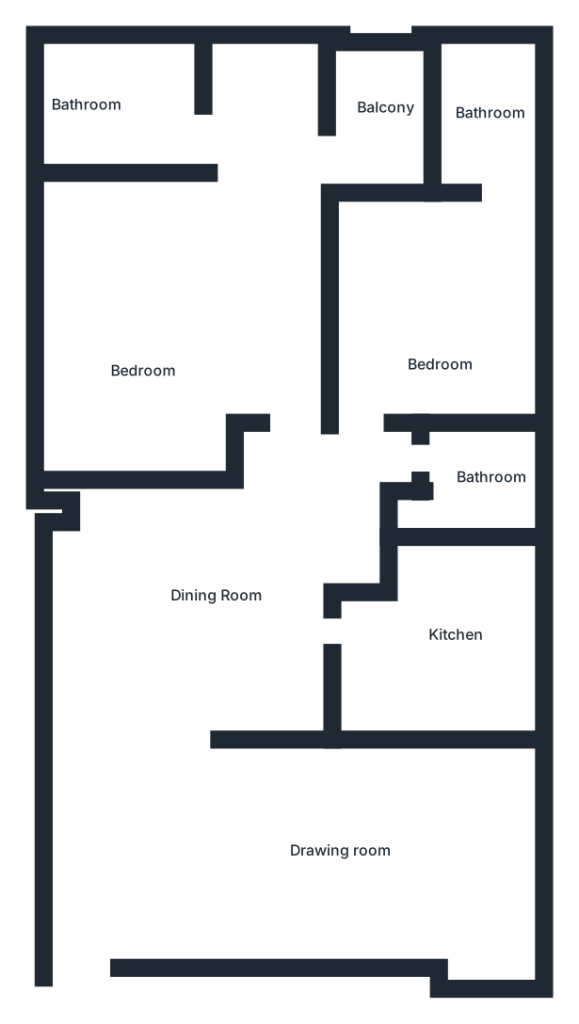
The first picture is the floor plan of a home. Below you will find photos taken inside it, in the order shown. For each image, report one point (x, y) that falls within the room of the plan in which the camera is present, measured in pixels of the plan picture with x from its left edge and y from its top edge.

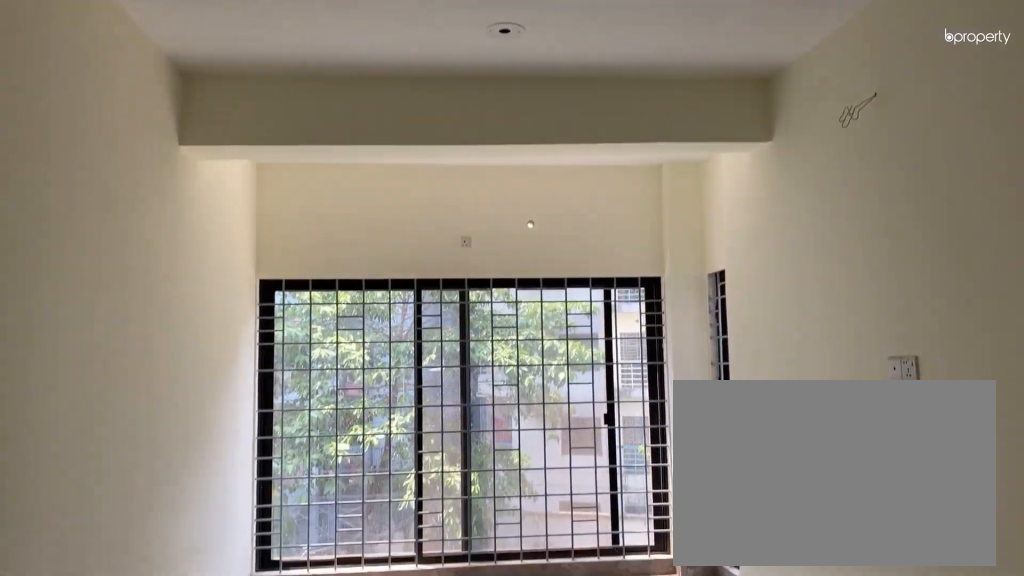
(303, 849)
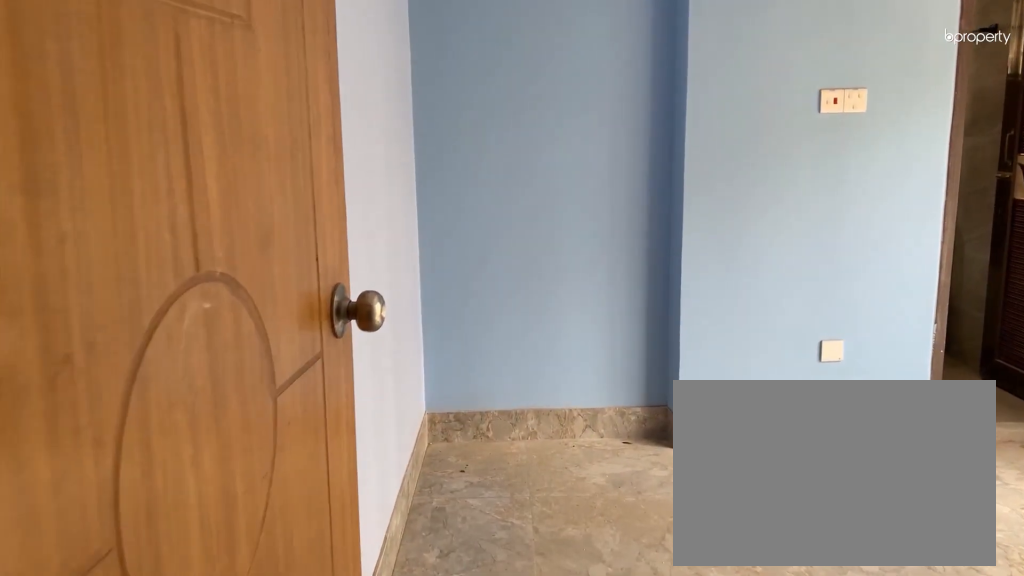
(376, 406)
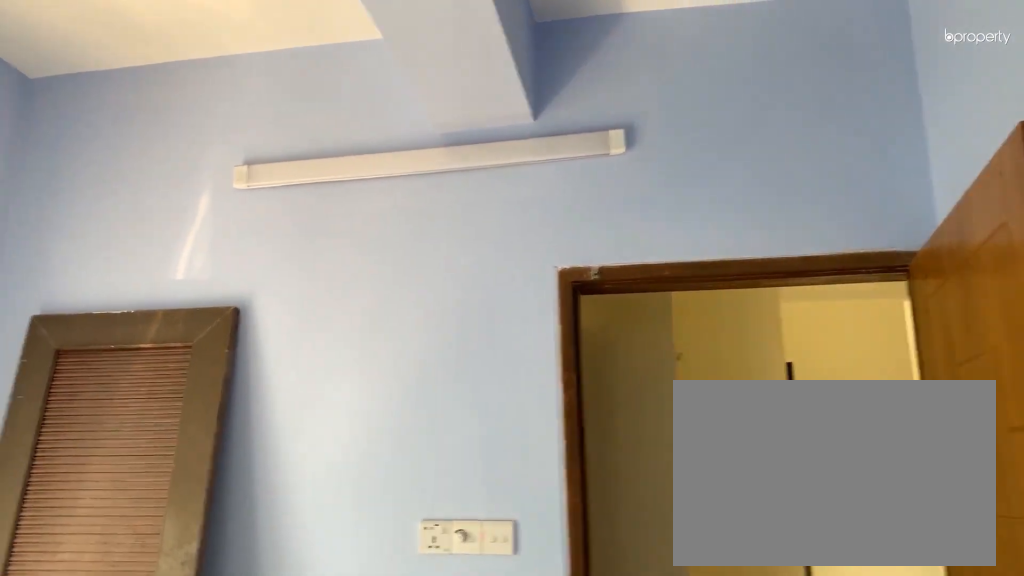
(441, 324)
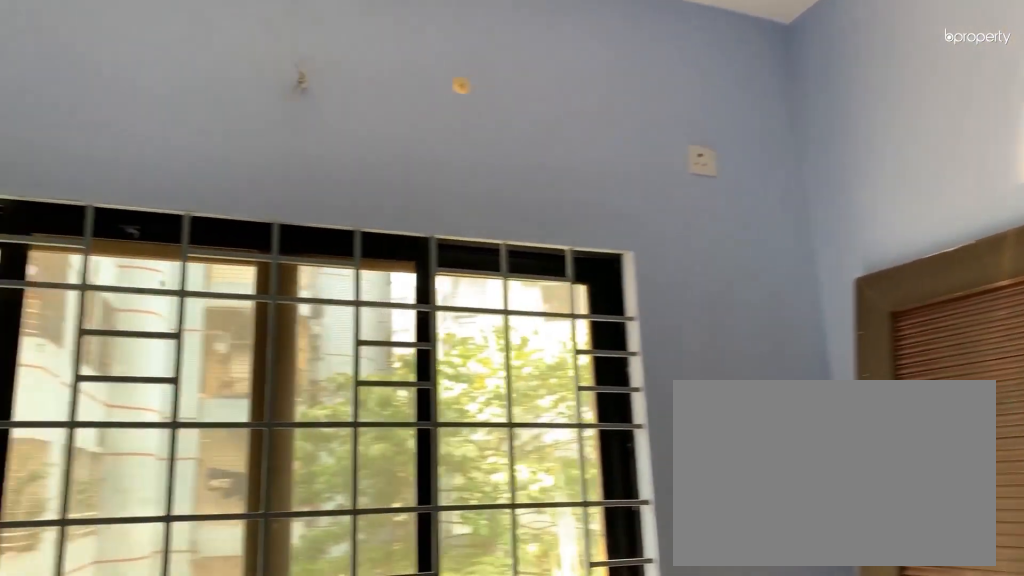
(441, 324)
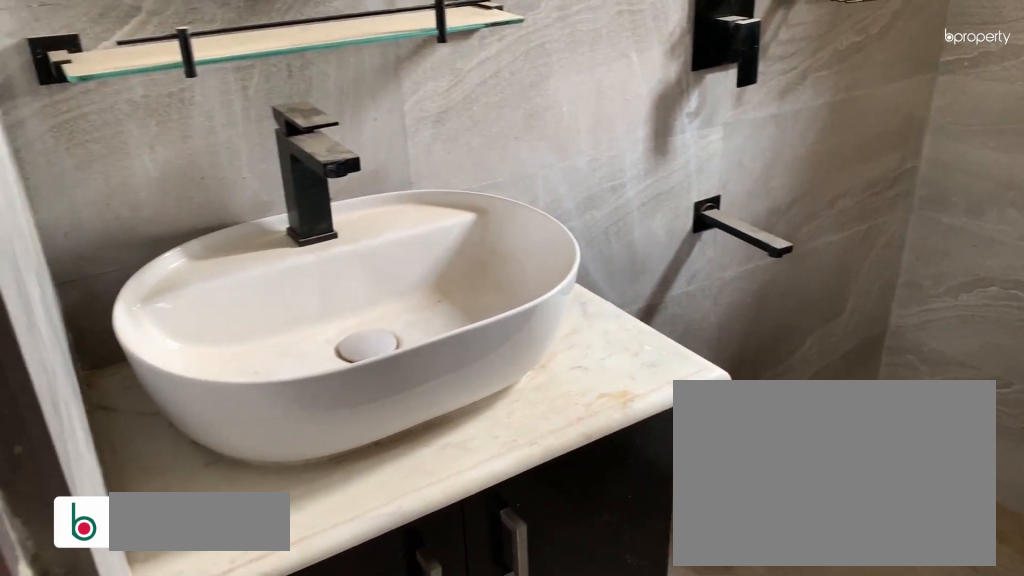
(488, 121)
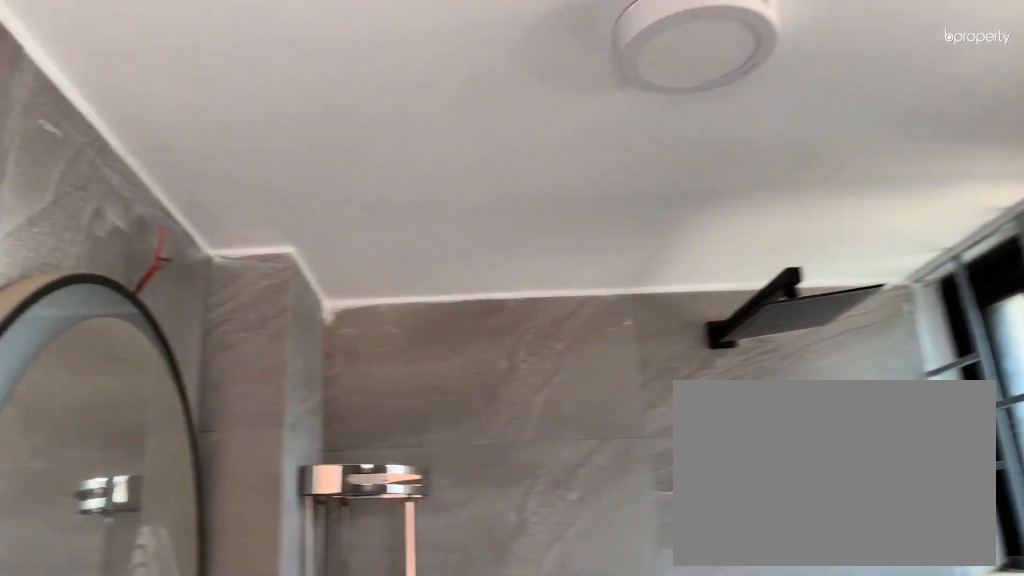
(97, 121)
